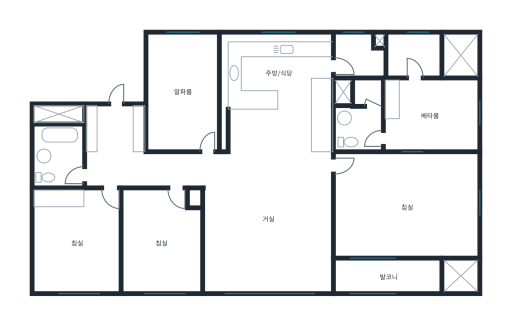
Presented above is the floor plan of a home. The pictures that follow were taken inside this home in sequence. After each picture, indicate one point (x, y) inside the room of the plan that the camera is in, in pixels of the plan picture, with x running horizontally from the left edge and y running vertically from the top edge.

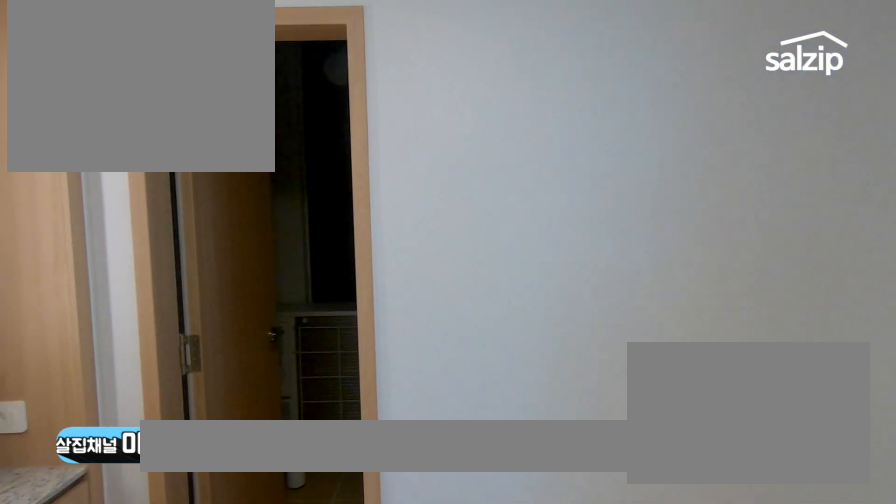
(426, 115)
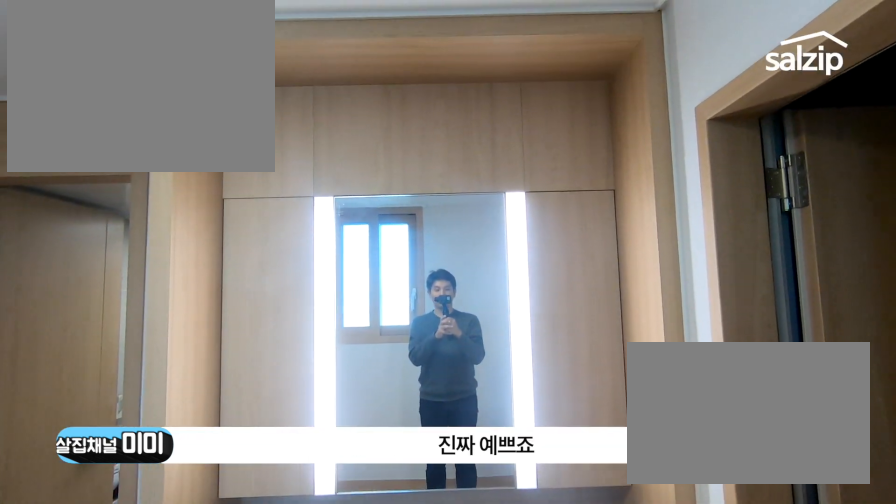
(426, 115)
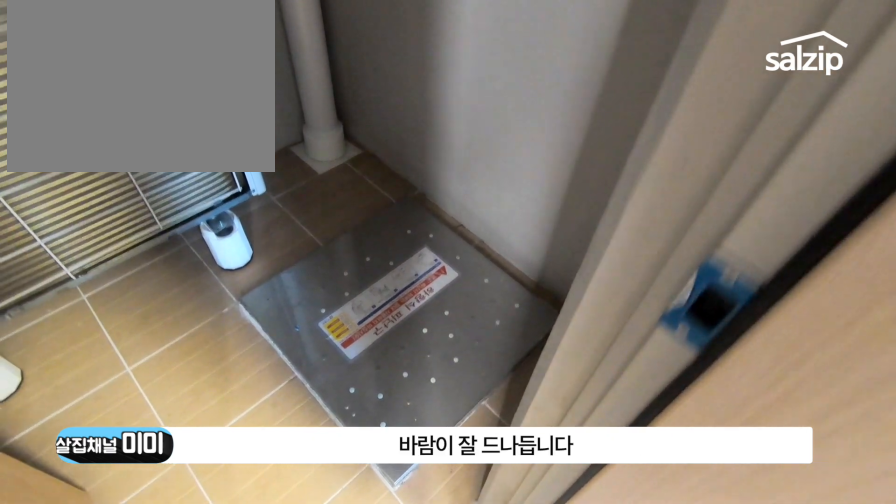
(430, 57)
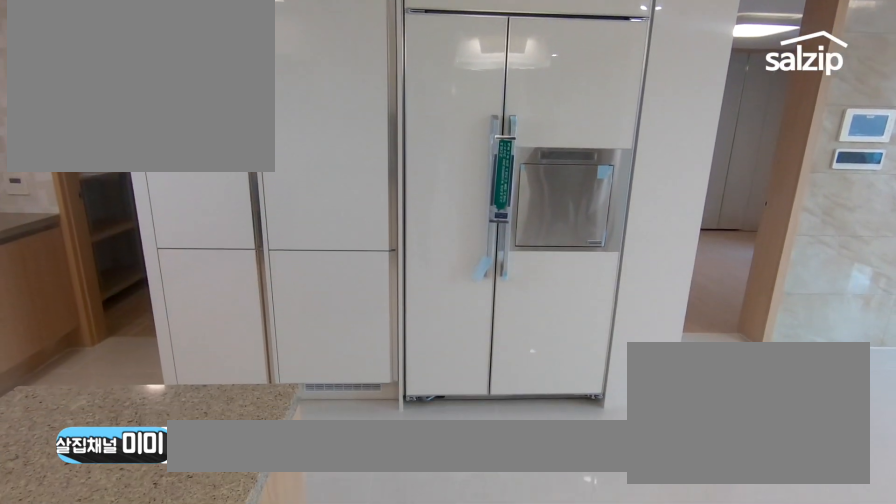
(276, 76)
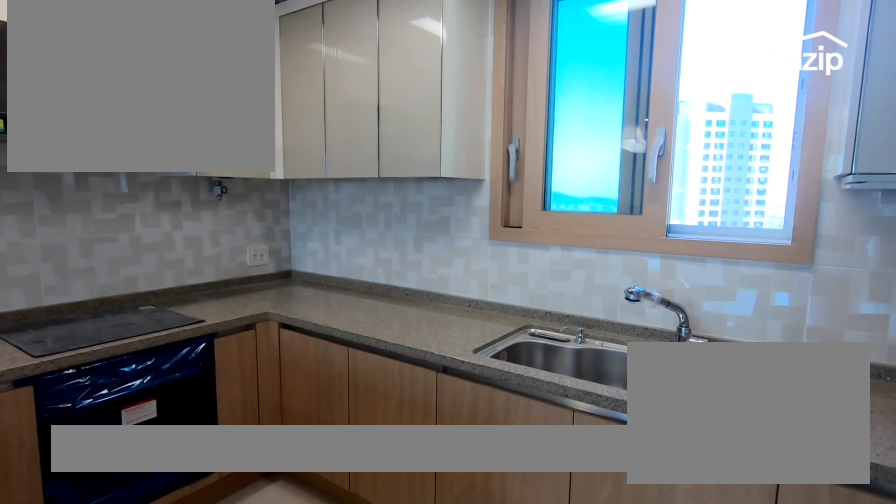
(276, 76)
